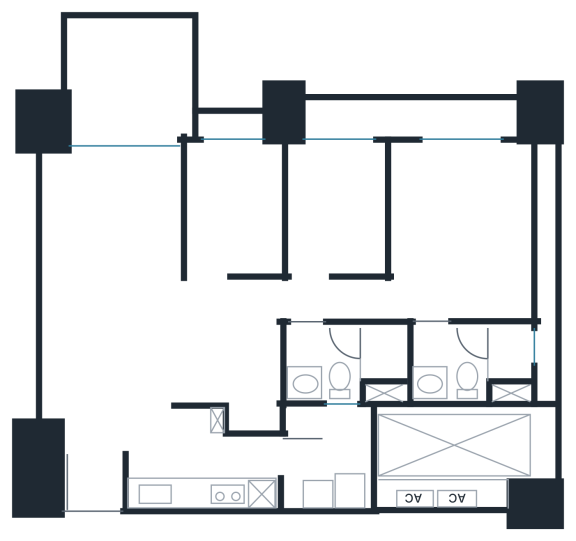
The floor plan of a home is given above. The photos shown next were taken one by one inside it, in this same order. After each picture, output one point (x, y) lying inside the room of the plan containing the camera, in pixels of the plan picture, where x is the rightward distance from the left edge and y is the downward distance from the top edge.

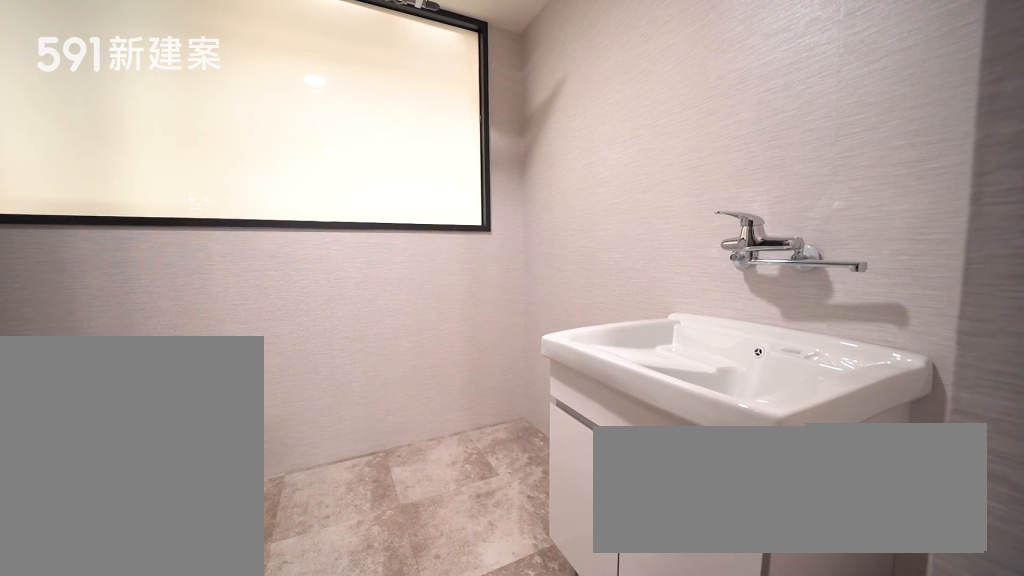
(333, 456)
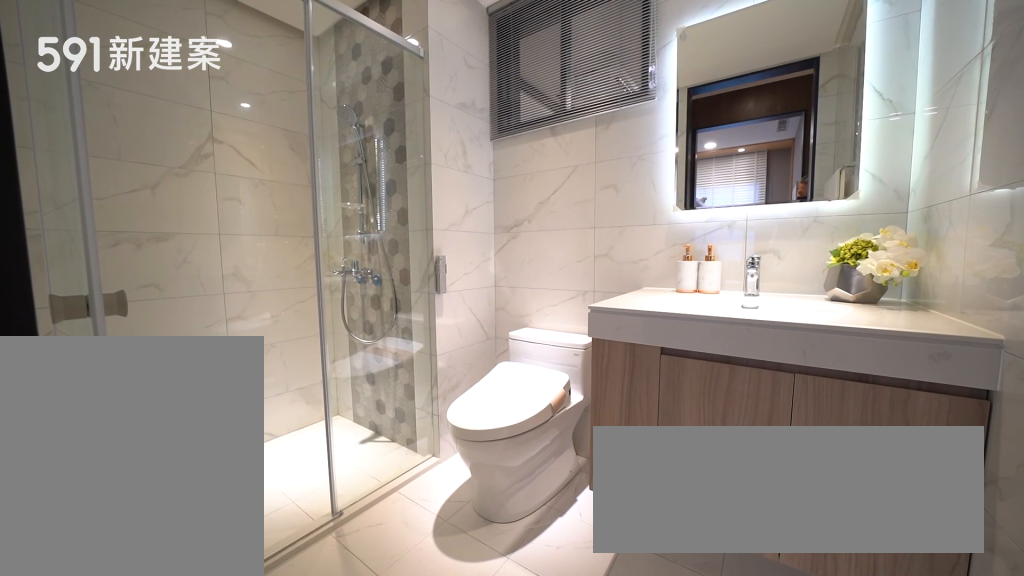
(349, 365)
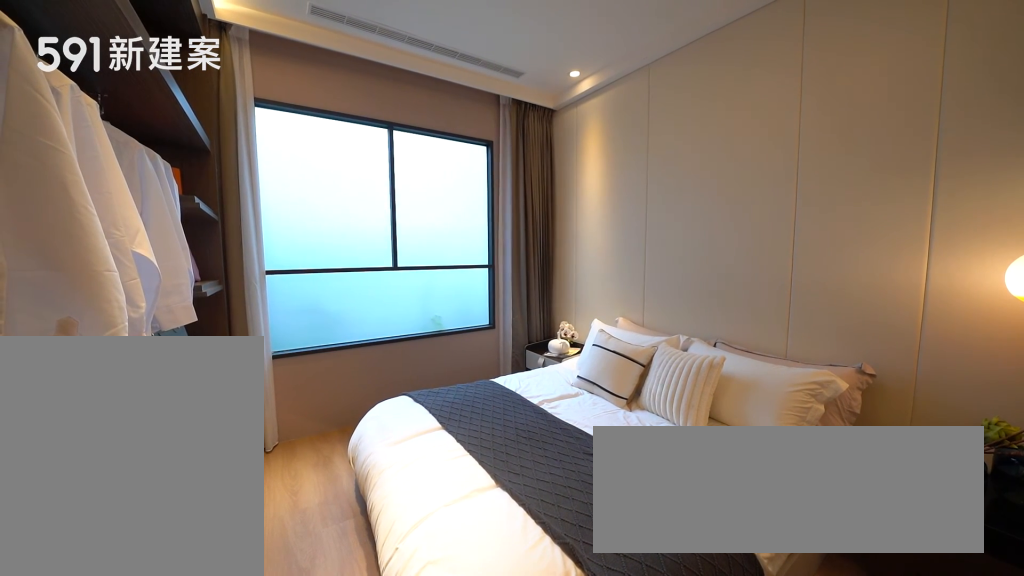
(465, 230)
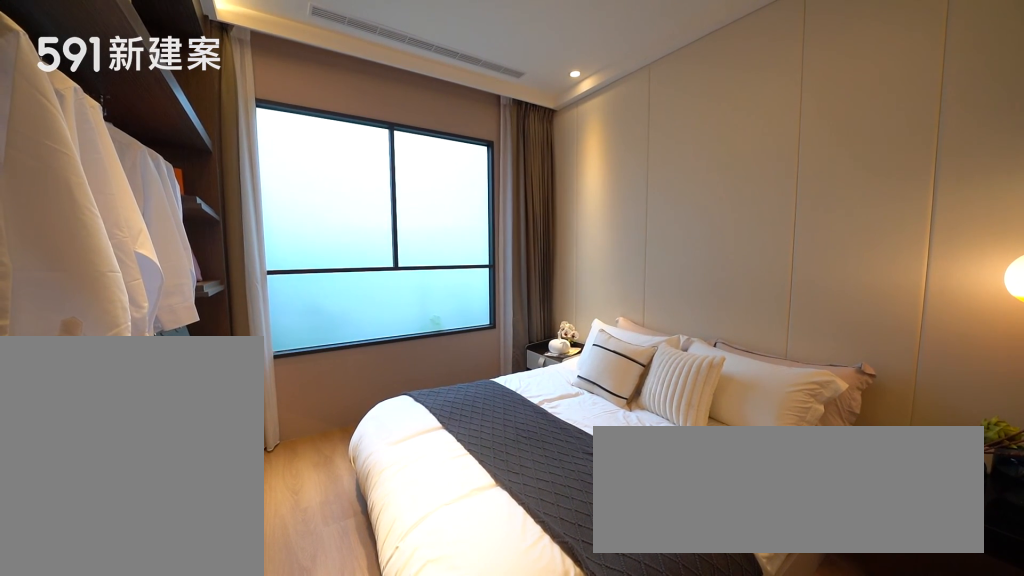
(465, 230)
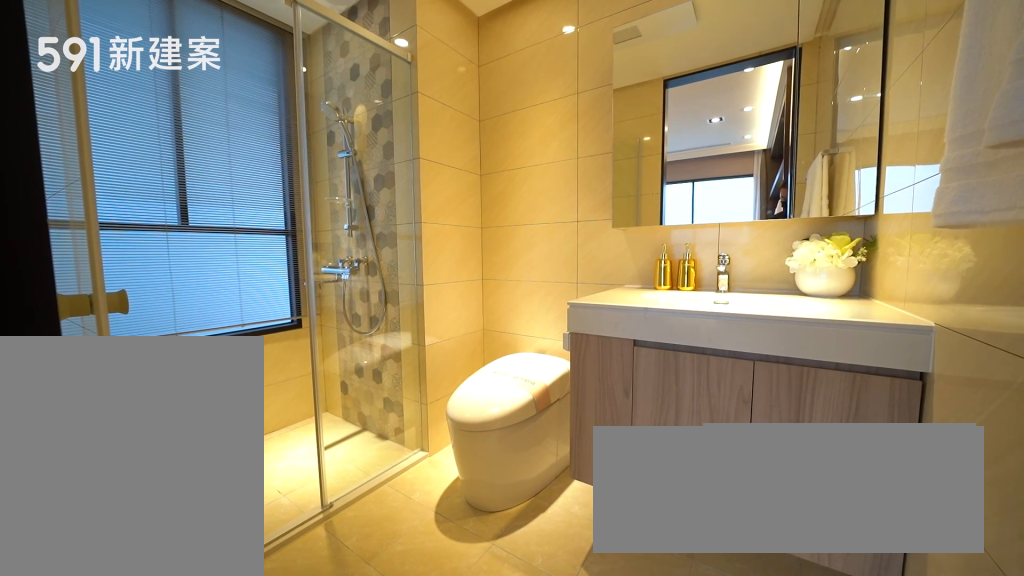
(478, 364)
